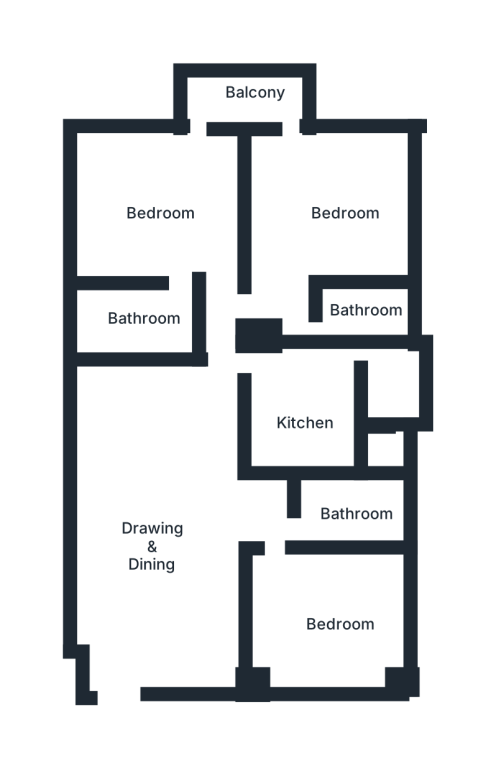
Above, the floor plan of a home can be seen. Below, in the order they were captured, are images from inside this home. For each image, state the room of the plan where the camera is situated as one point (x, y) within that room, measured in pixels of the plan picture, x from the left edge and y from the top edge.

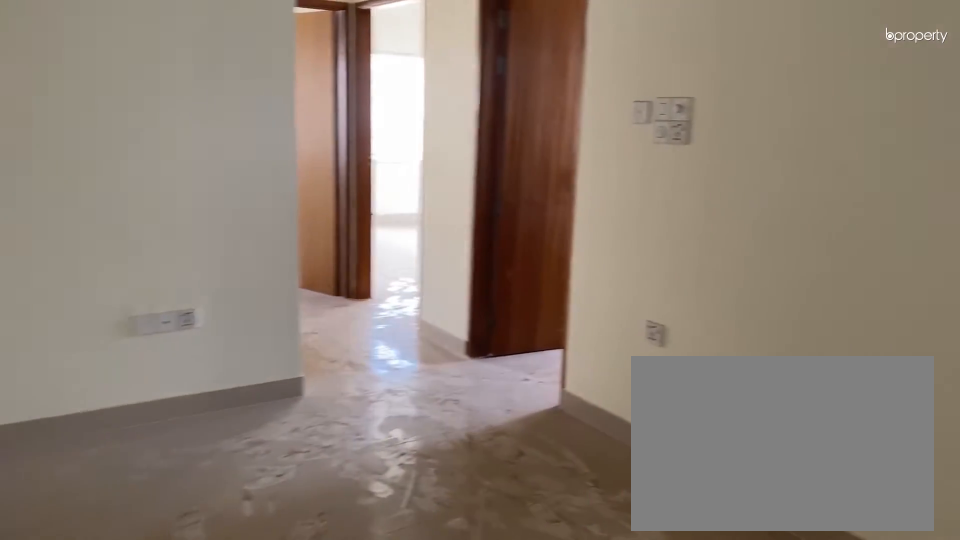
(169, 539)
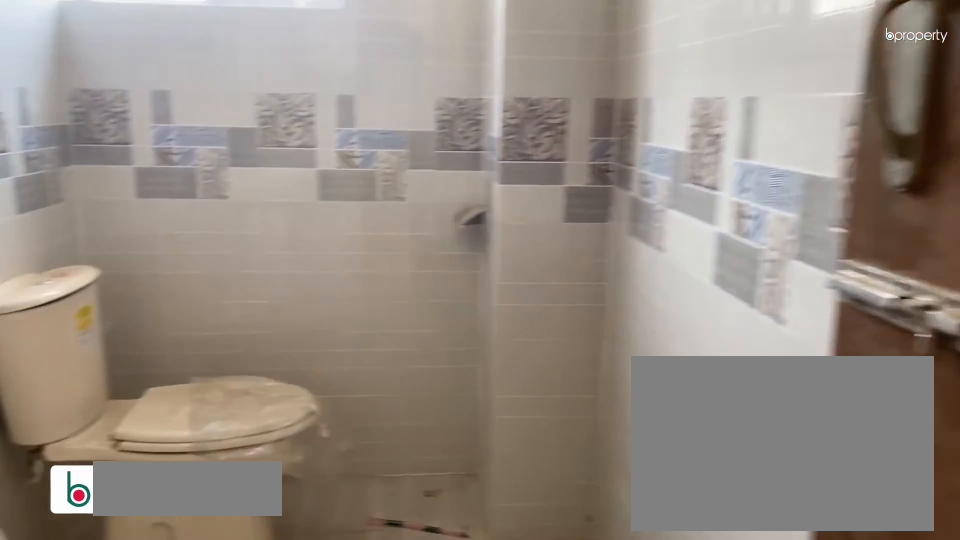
(379, 307)
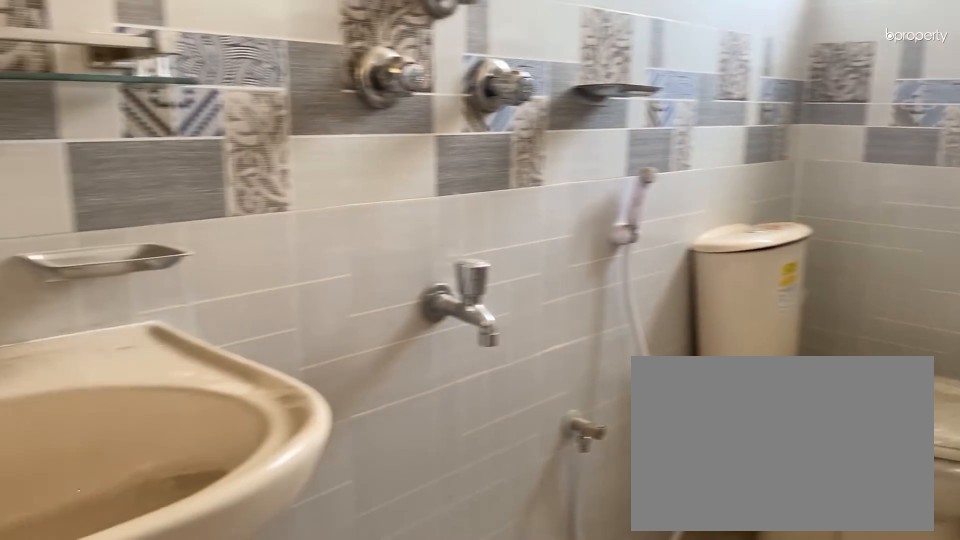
(379, 307)
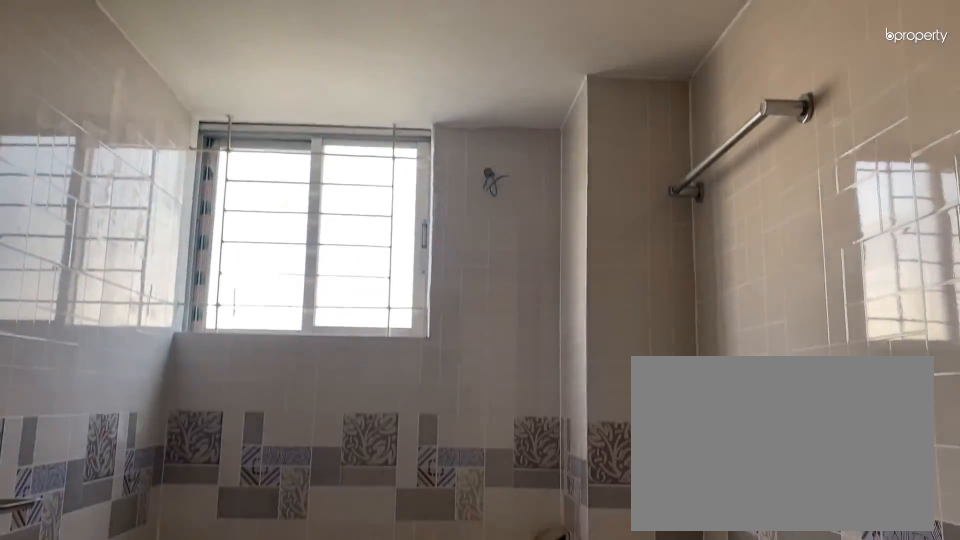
(379, 307)
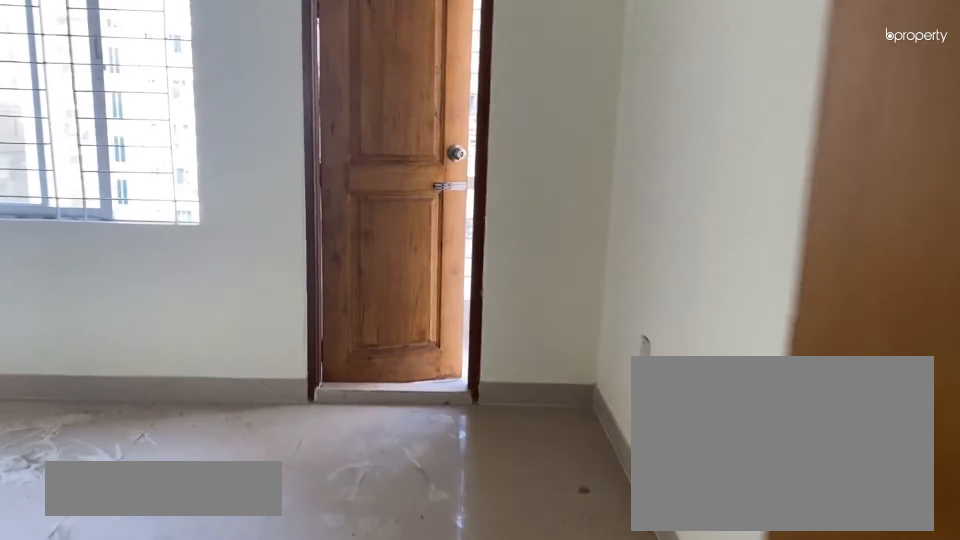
(161, 213)
